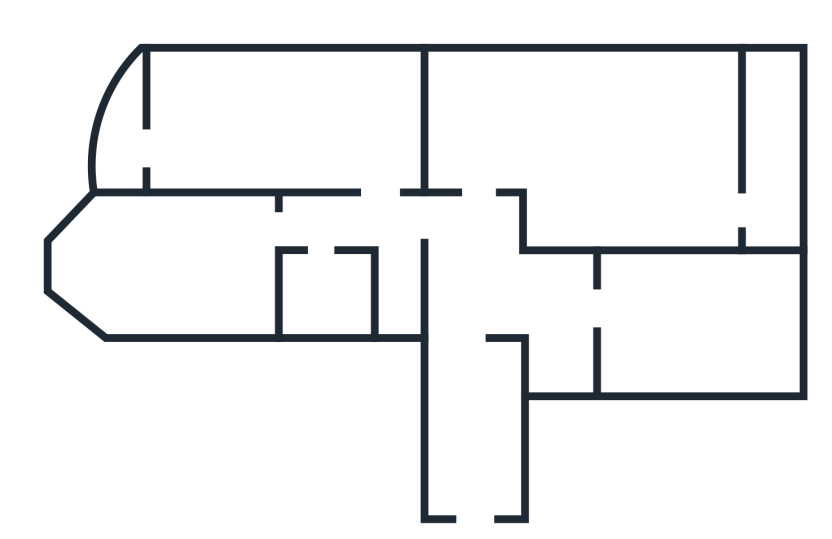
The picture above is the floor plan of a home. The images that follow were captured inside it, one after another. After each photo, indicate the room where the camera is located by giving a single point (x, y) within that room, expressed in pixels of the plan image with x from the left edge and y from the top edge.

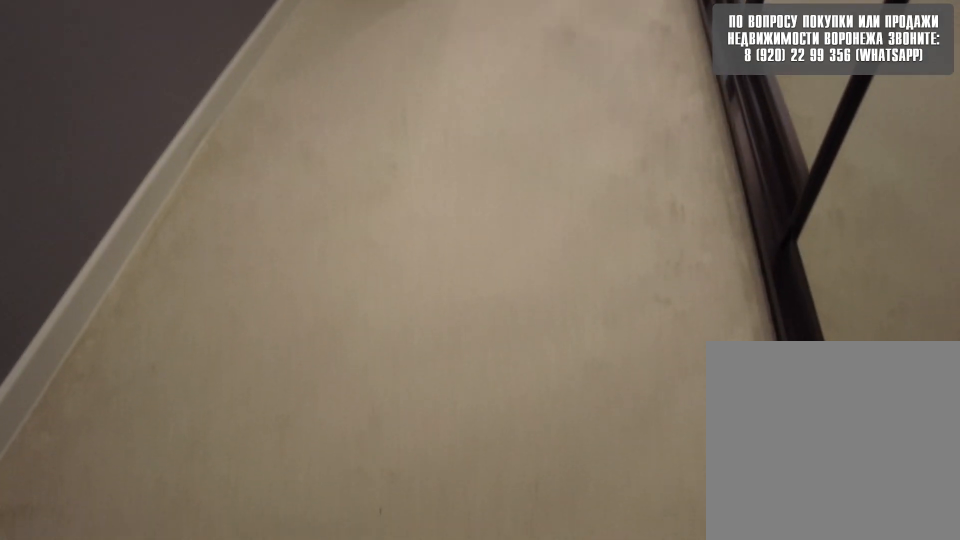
(480, 494)
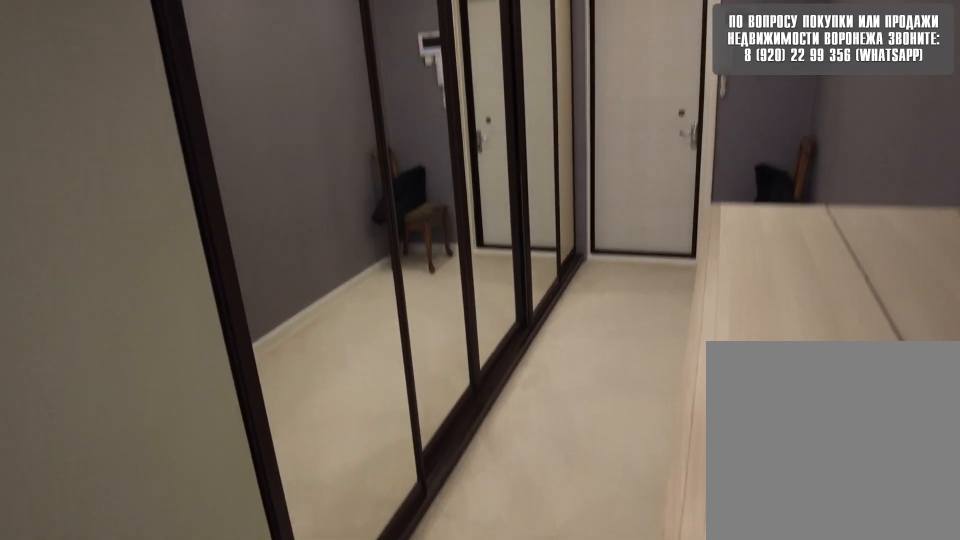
(479, 304)
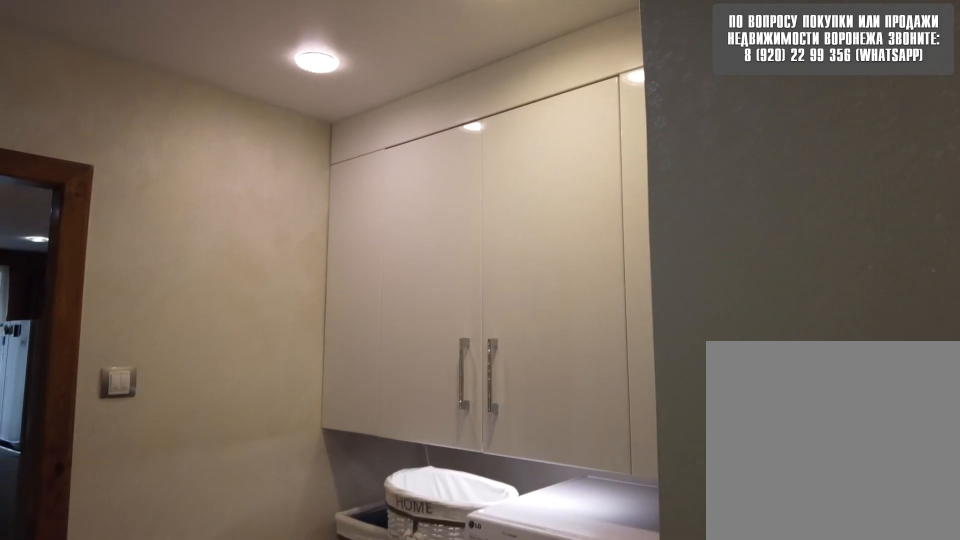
(568, 311)
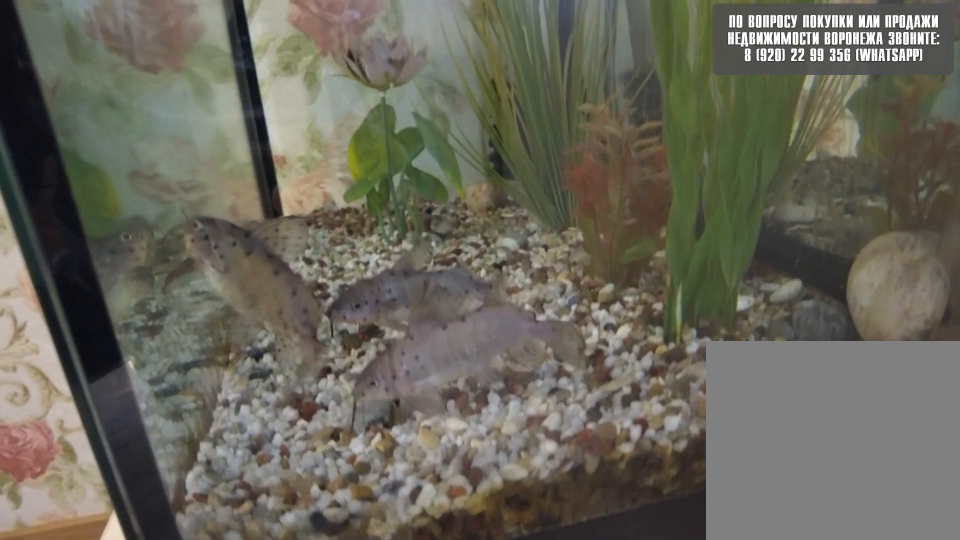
(666, 324)
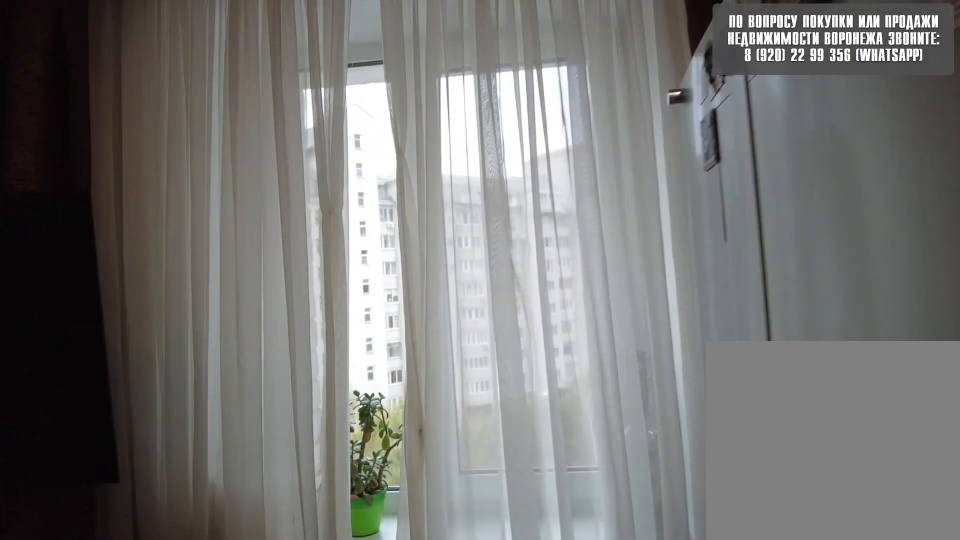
(666, 324)
